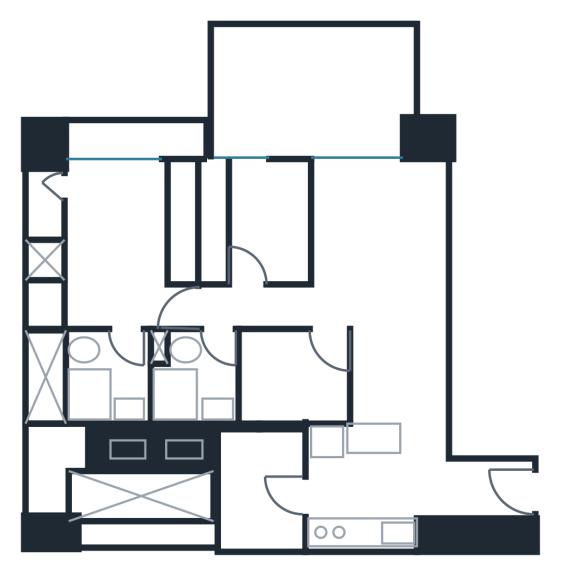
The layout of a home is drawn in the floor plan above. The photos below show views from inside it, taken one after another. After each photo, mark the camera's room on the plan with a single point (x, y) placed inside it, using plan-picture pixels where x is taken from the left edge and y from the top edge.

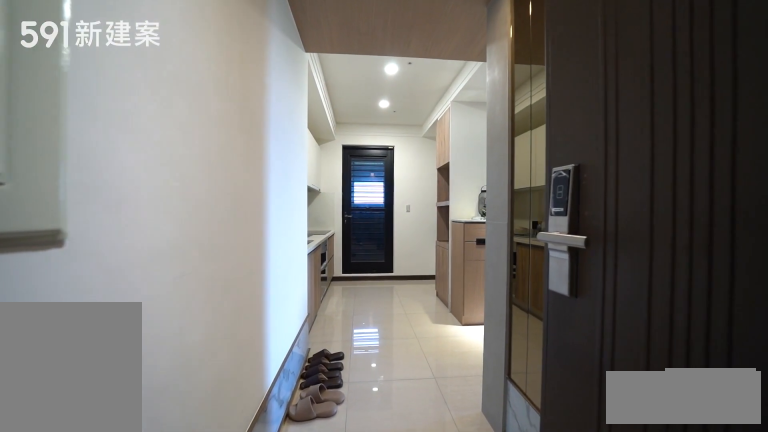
(477, 508)
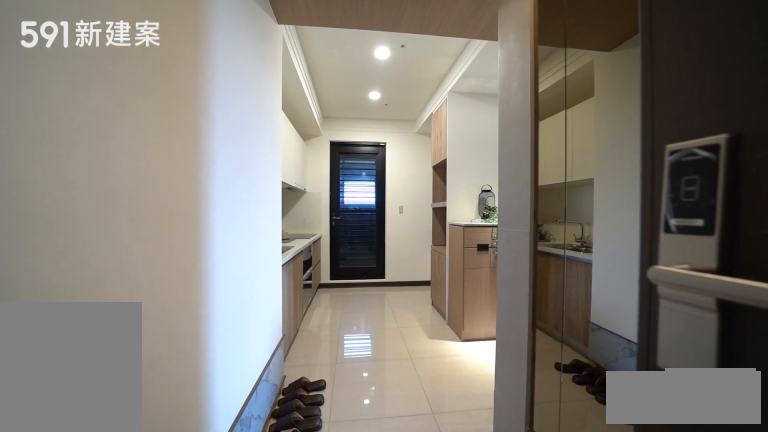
(477, 508)
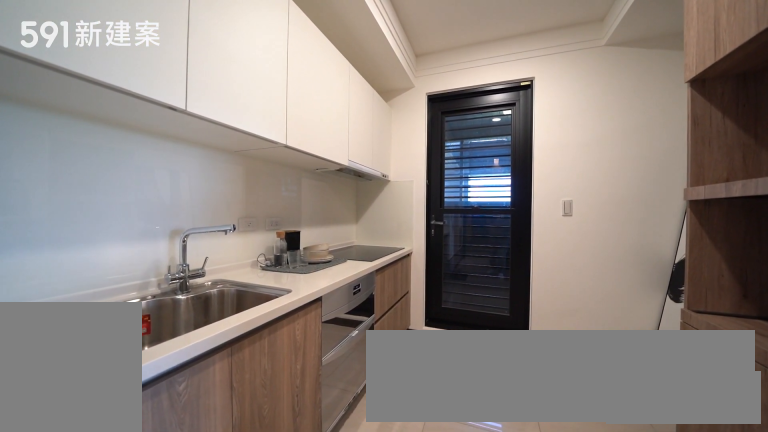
(360, 484)
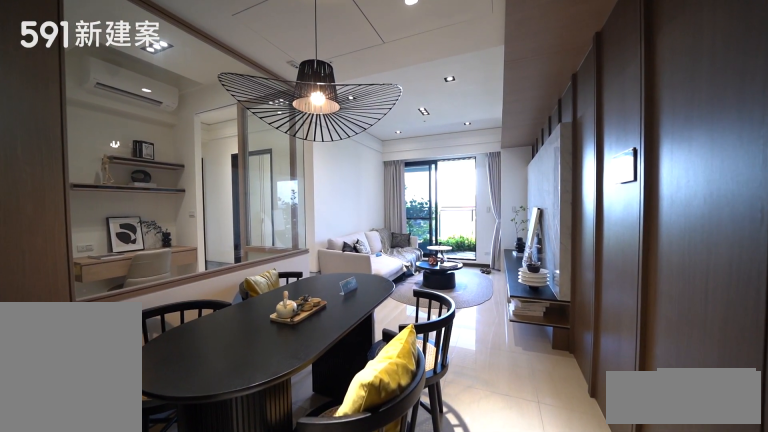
(397, 373)
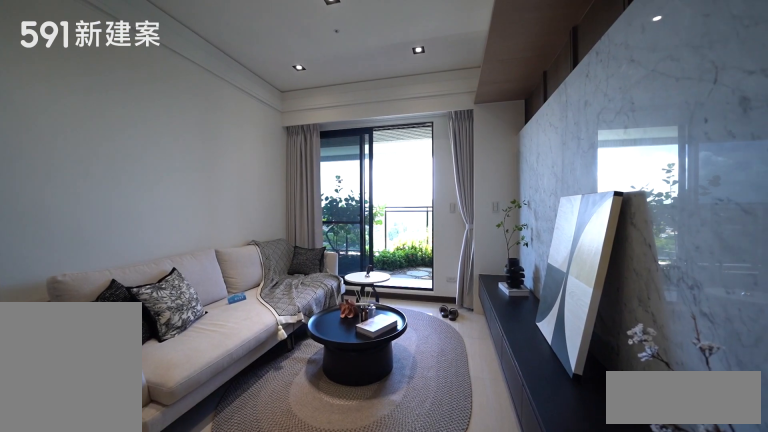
(380, 236)
